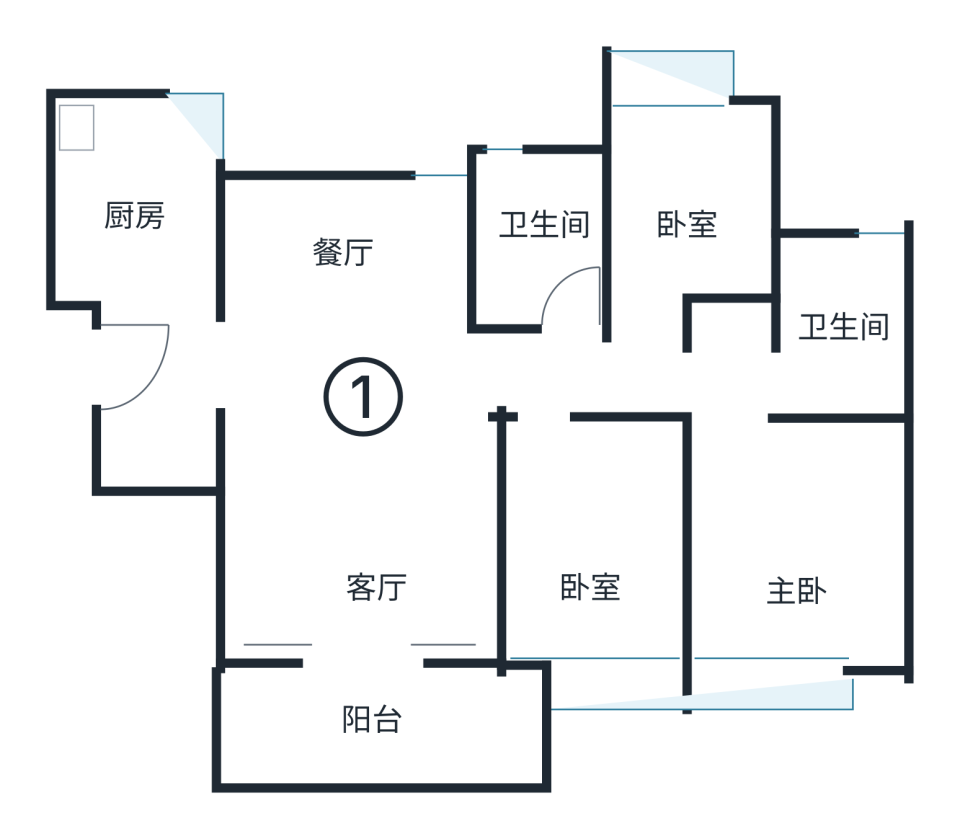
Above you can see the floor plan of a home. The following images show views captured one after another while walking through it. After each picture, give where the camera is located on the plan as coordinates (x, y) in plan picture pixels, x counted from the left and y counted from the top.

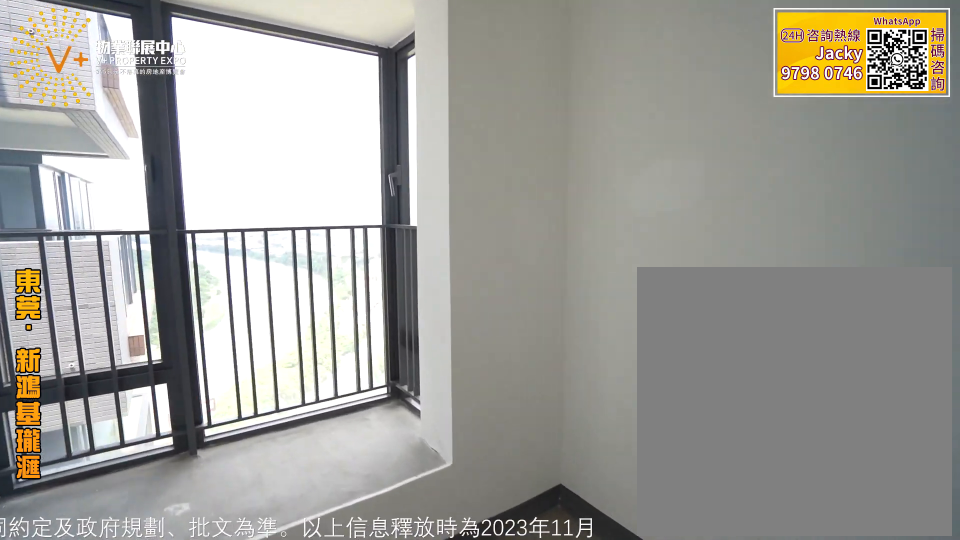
(680, 200)
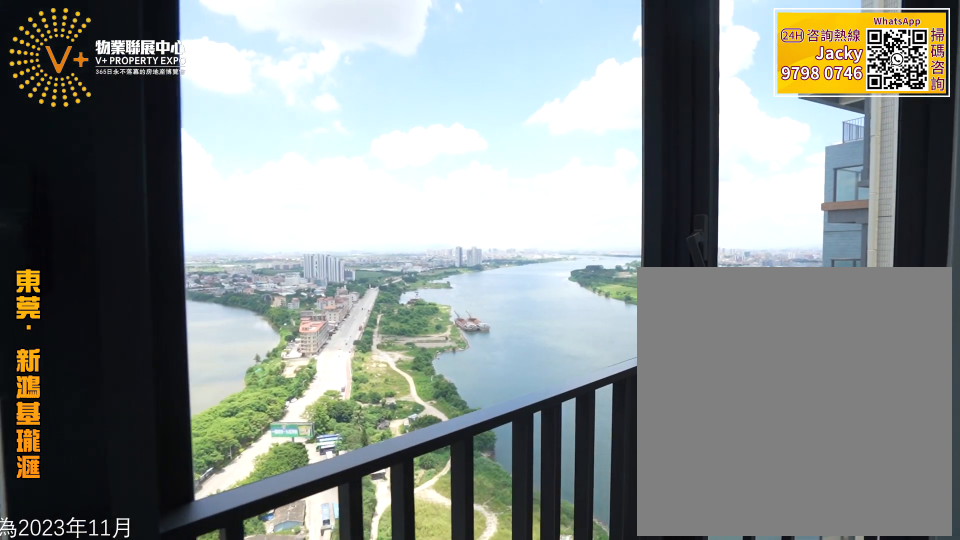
(682, 213)
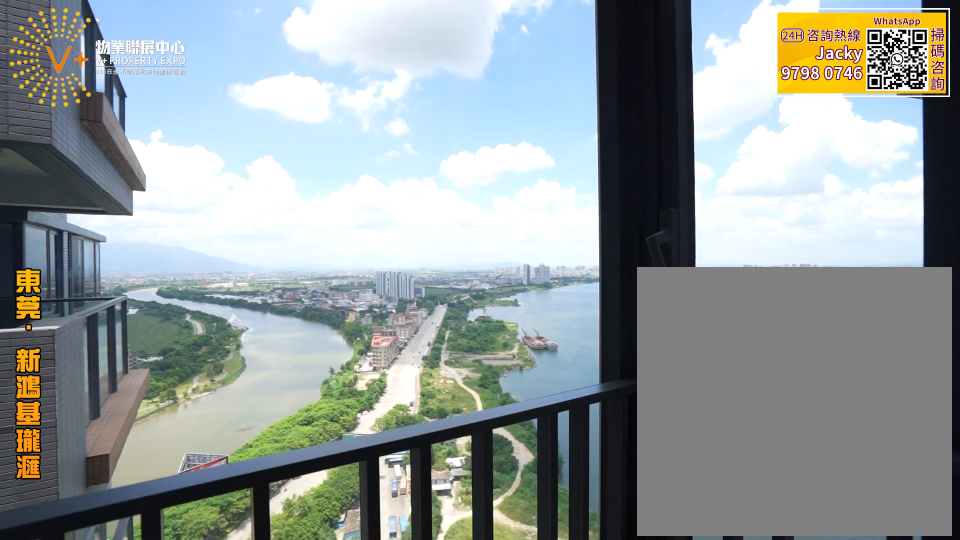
(681, 208)
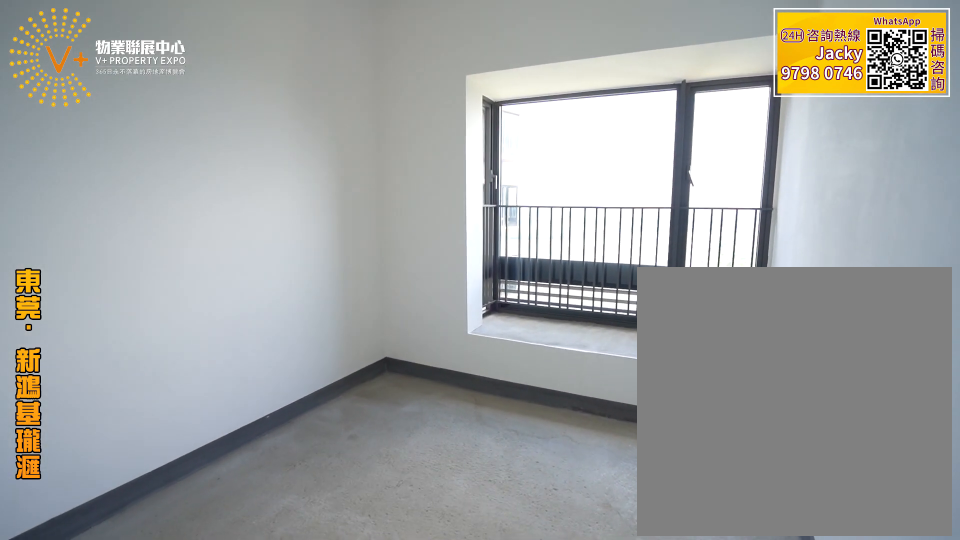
(734, 455)
